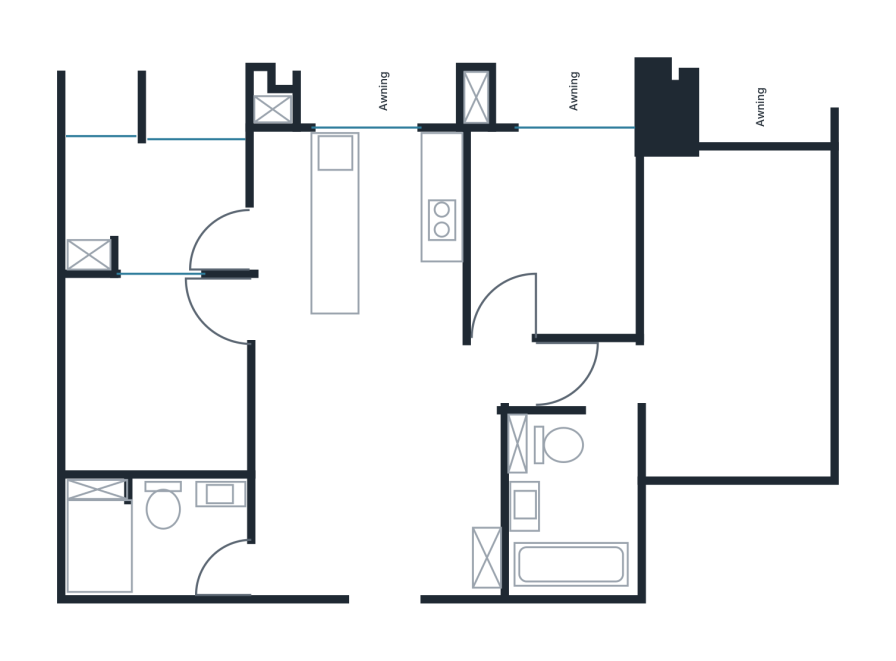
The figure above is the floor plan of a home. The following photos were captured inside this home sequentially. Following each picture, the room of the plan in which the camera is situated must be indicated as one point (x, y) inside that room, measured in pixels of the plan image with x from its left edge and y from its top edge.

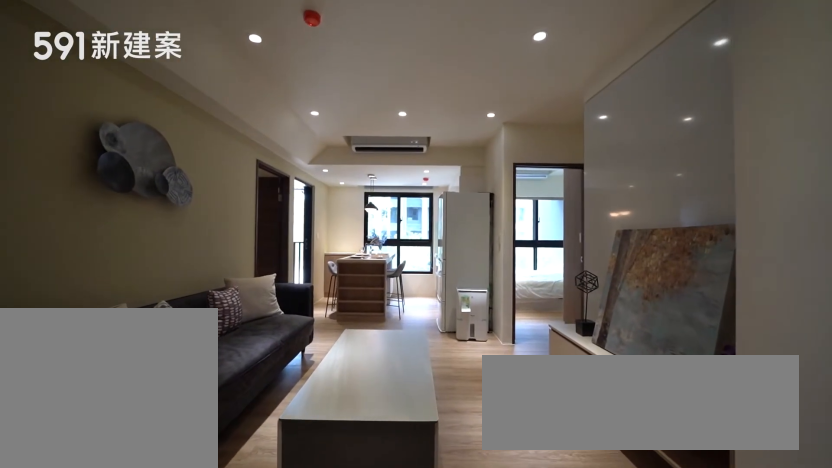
(376, 470)
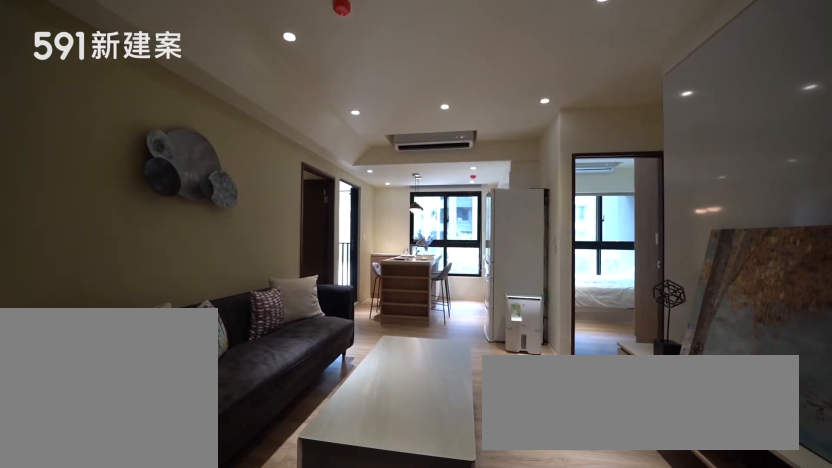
(376, 470)
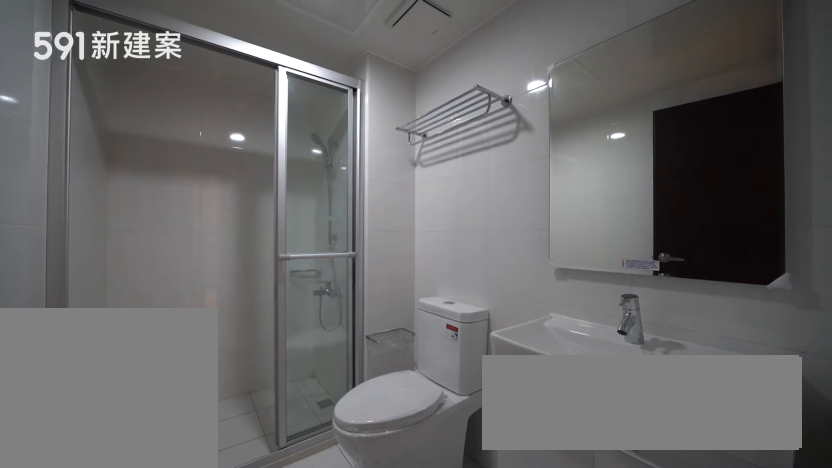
(153, 535)
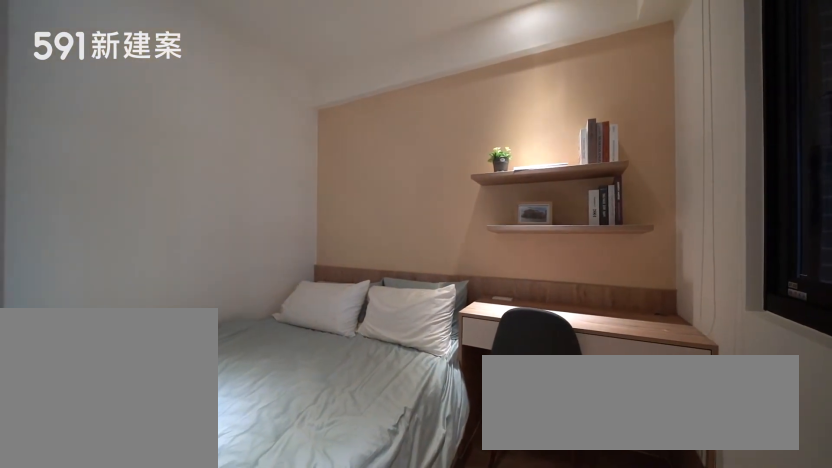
(156, 377)
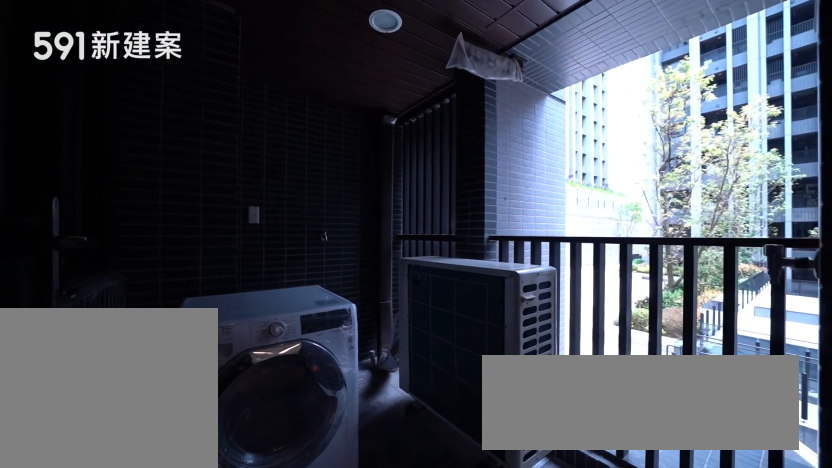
(157, 203)
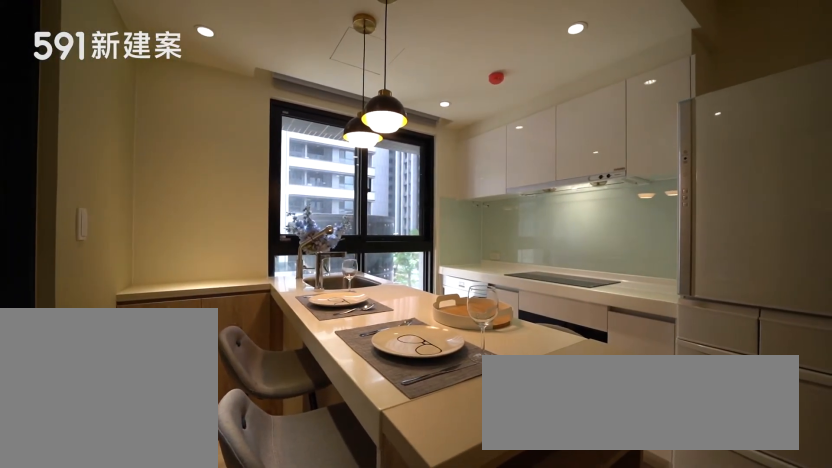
(316, 234)
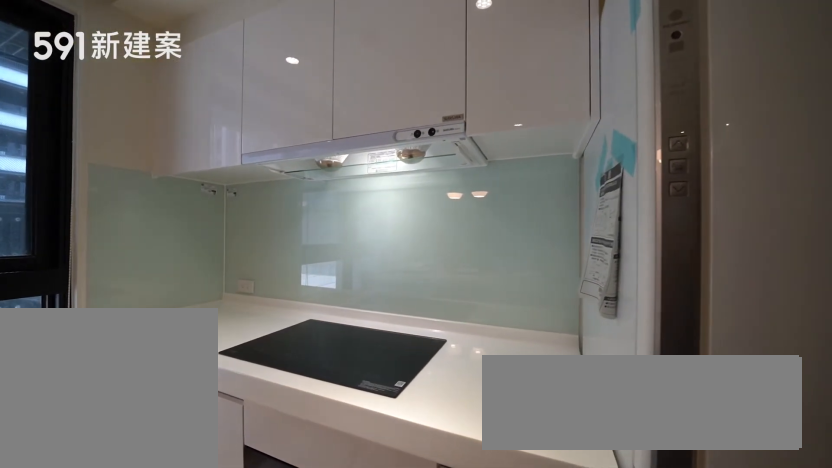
(420, 220)
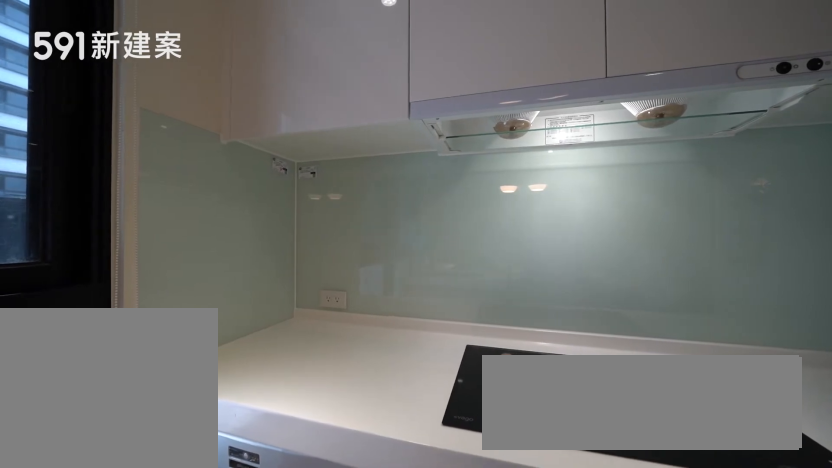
(420, 220)
